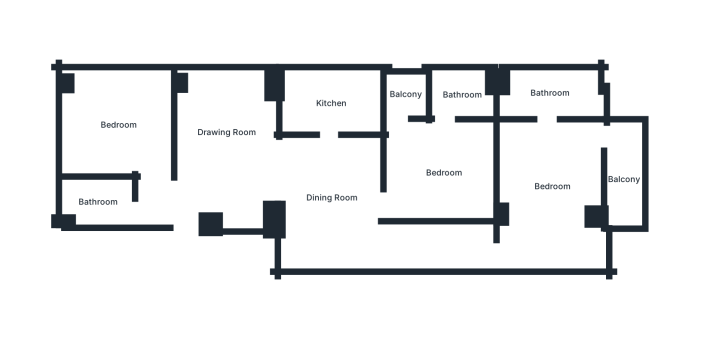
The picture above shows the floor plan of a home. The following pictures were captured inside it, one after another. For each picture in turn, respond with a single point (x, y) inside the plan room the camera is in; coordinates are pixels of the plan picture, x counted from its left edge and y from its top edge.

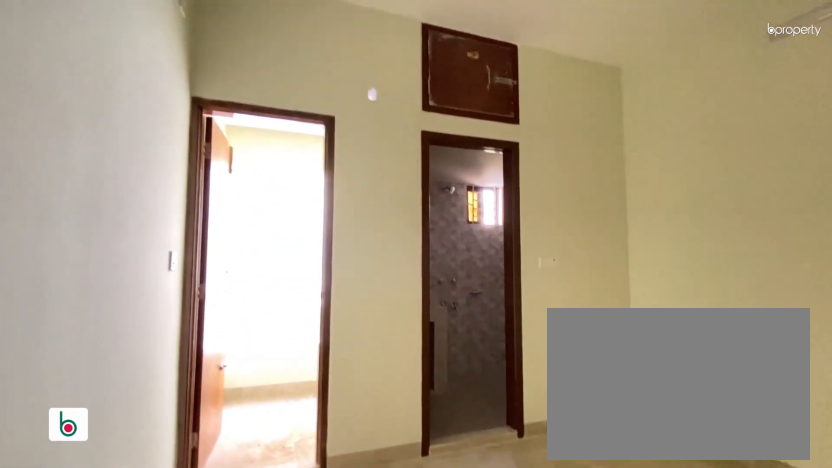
(443, 173)
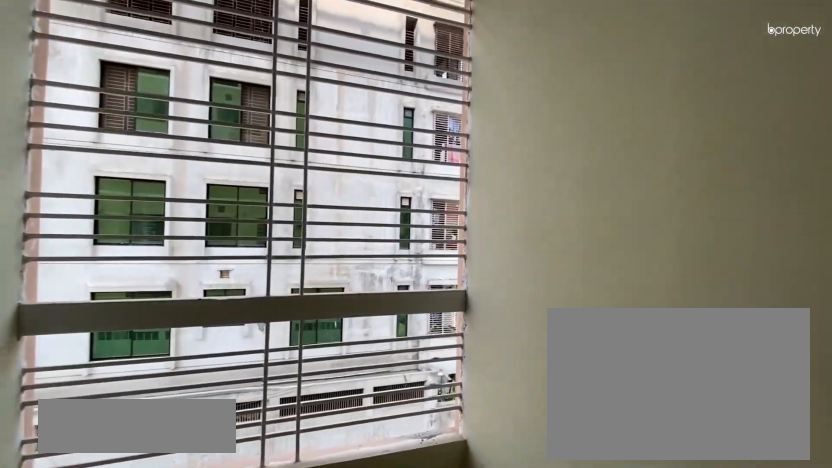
(404, 94)
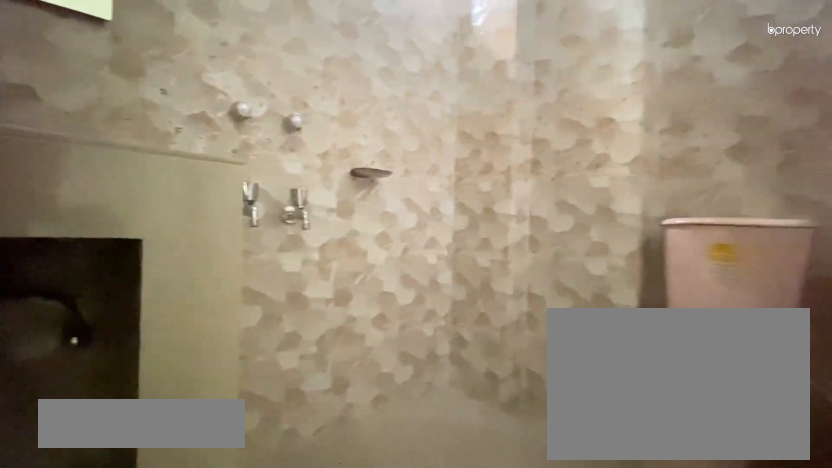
(460, 95)
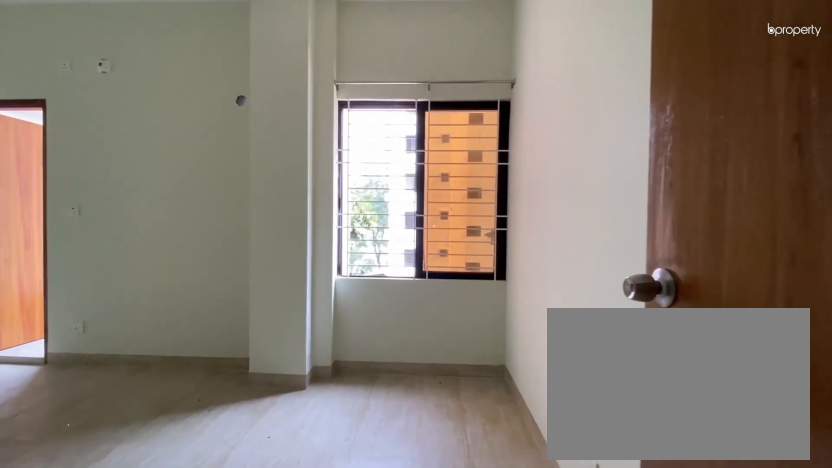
(549, 214)
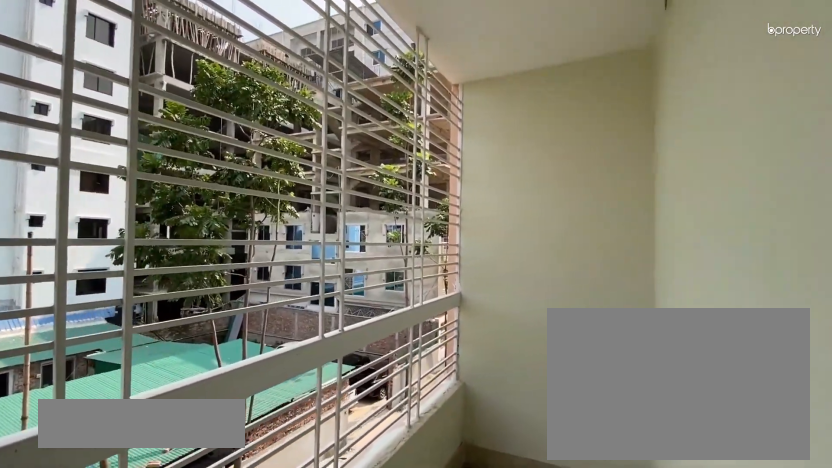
(624, 179)
